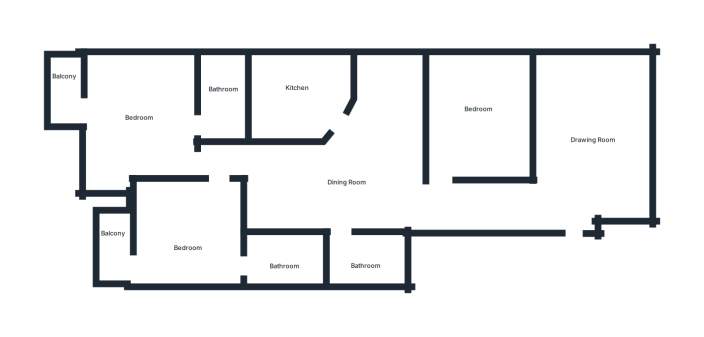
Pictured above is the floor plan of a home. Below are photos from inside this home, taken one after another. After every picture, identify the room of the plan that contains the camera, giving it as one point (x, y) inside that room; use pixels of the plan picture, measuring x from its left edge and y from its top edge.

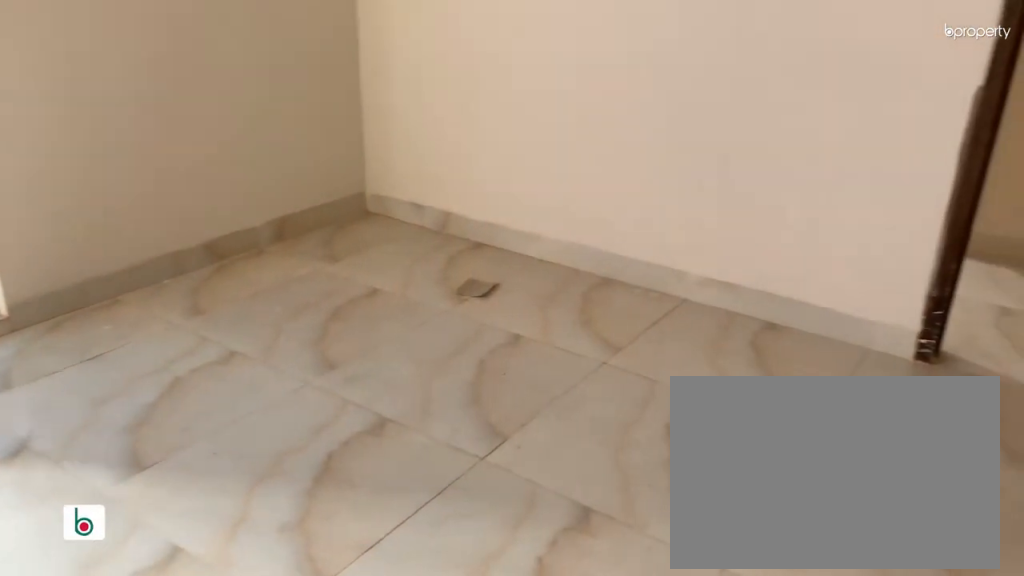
(192, 235)
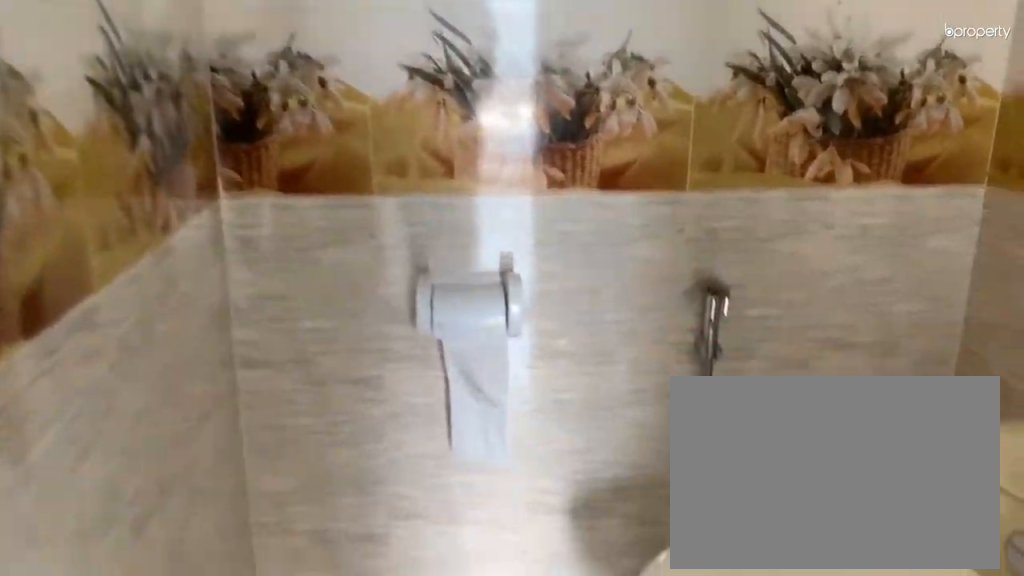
(283, 261)
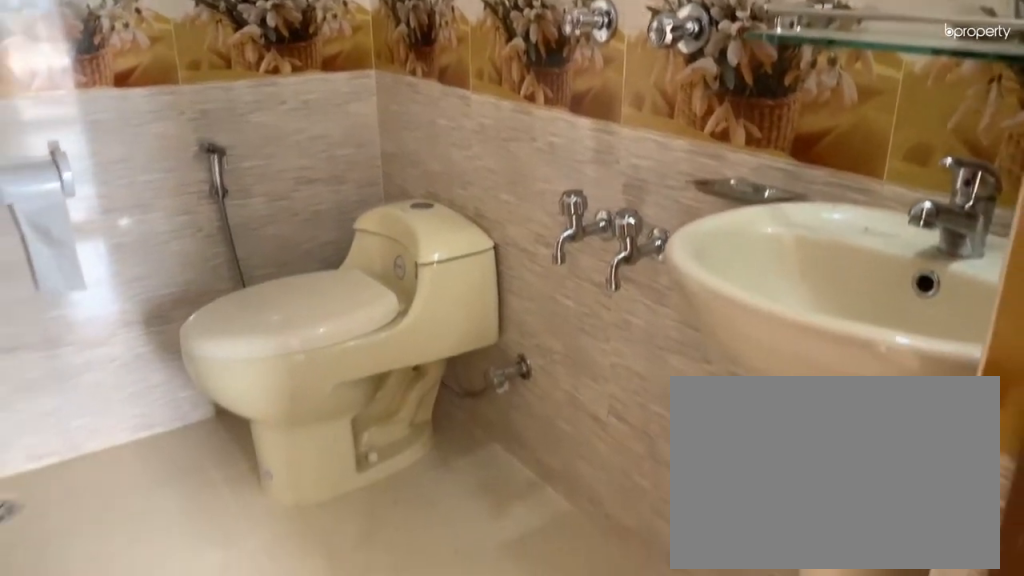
(283, 261)
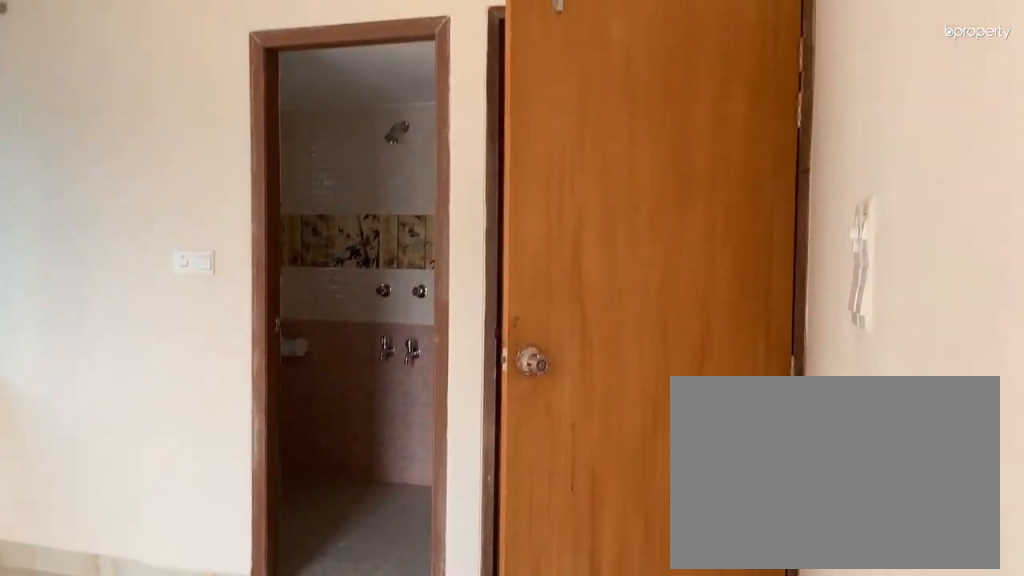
(150, 112)
